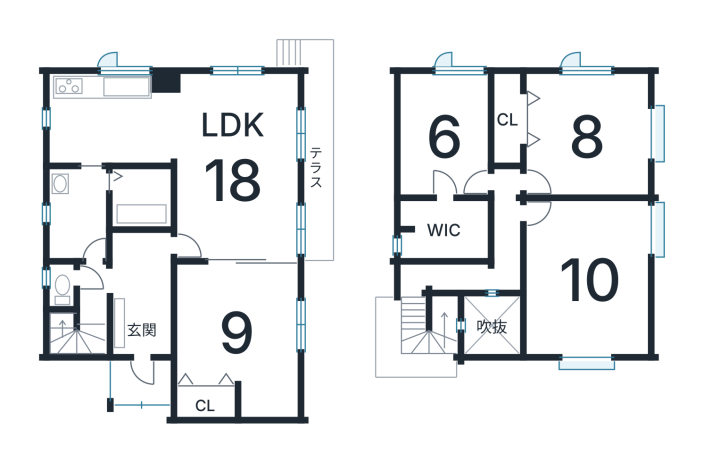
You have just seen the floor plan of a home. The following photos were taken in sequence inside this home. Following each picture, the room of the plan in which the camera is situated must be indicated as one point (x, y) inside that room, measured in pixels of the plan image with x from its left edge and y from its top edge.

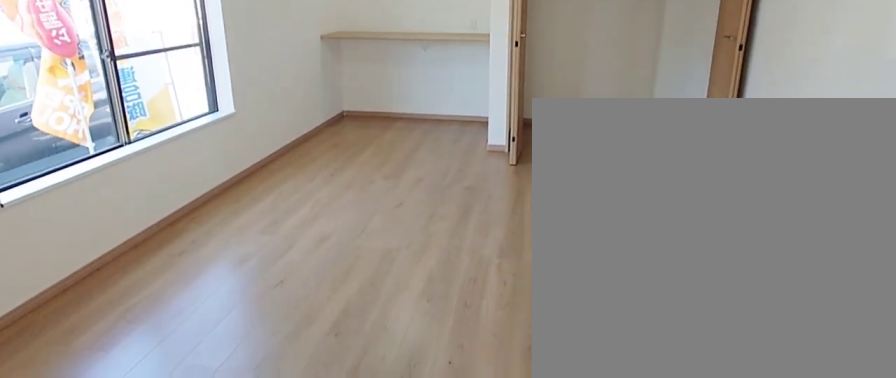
(233, 334)
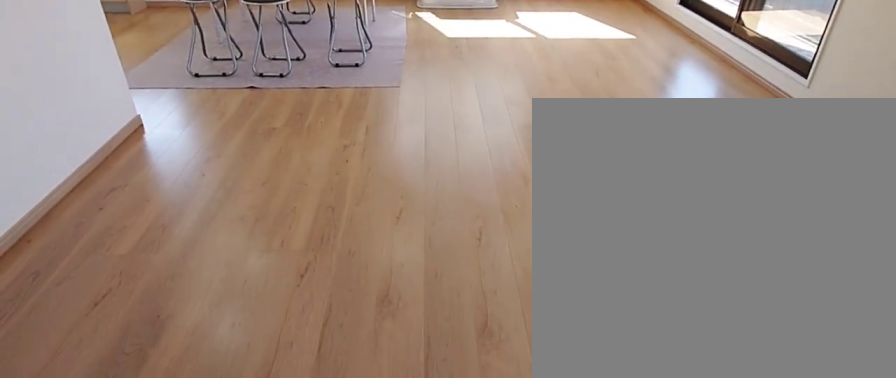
(239, 166)
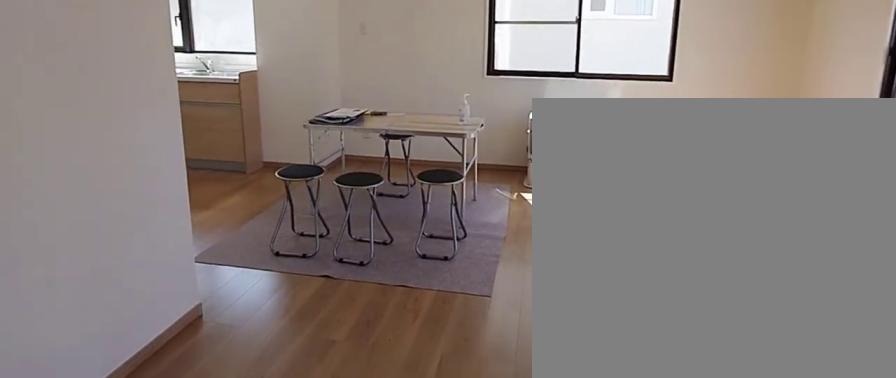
(239, 166)
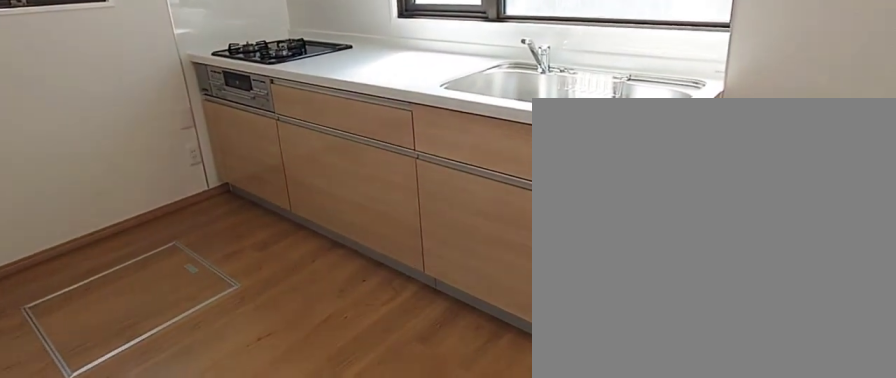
(119, 121)
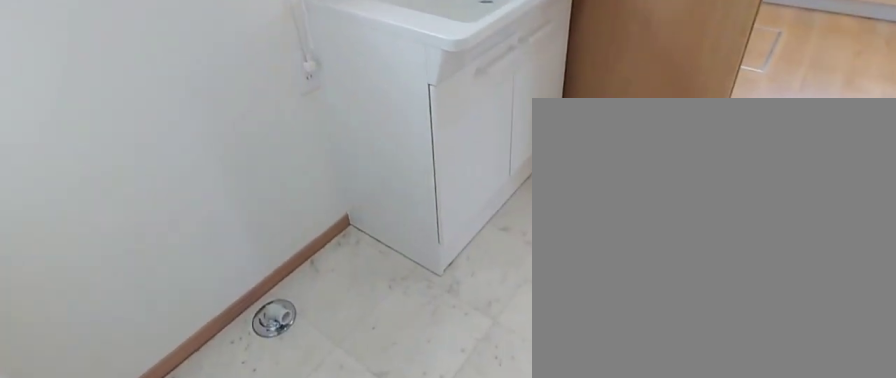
(76, 228)
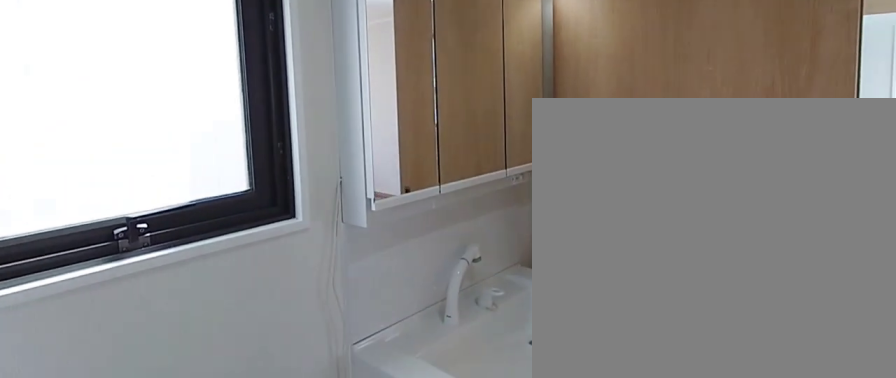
(76, 228)
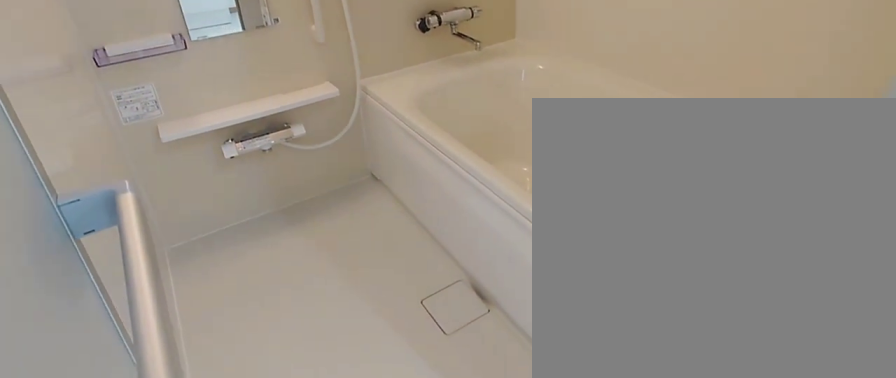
(138, 200)
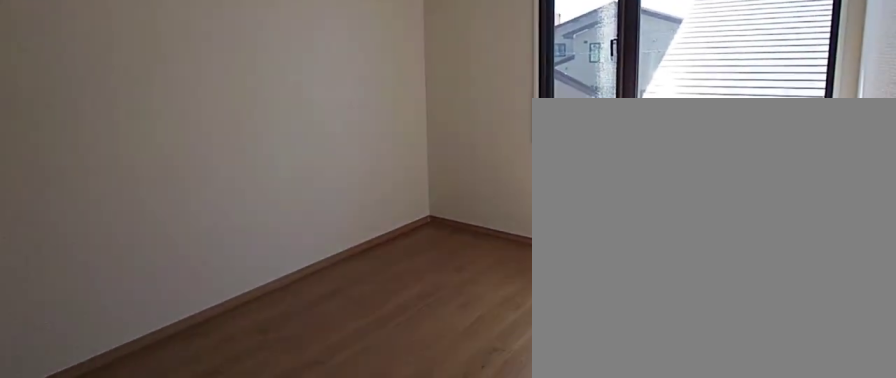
(445, 156)
